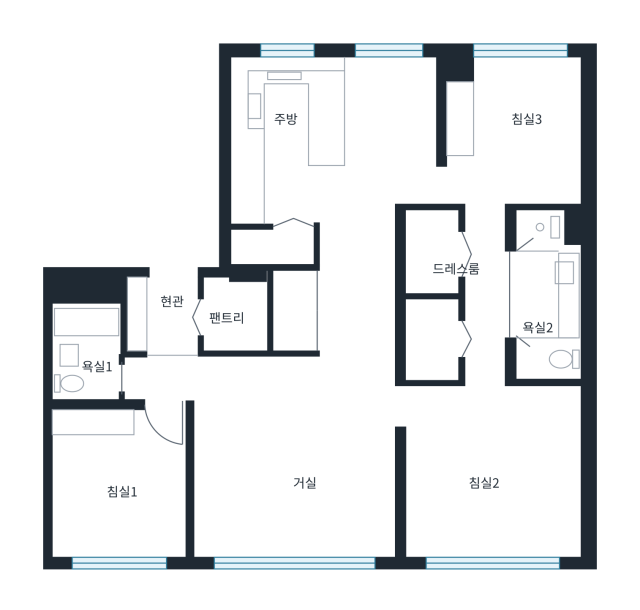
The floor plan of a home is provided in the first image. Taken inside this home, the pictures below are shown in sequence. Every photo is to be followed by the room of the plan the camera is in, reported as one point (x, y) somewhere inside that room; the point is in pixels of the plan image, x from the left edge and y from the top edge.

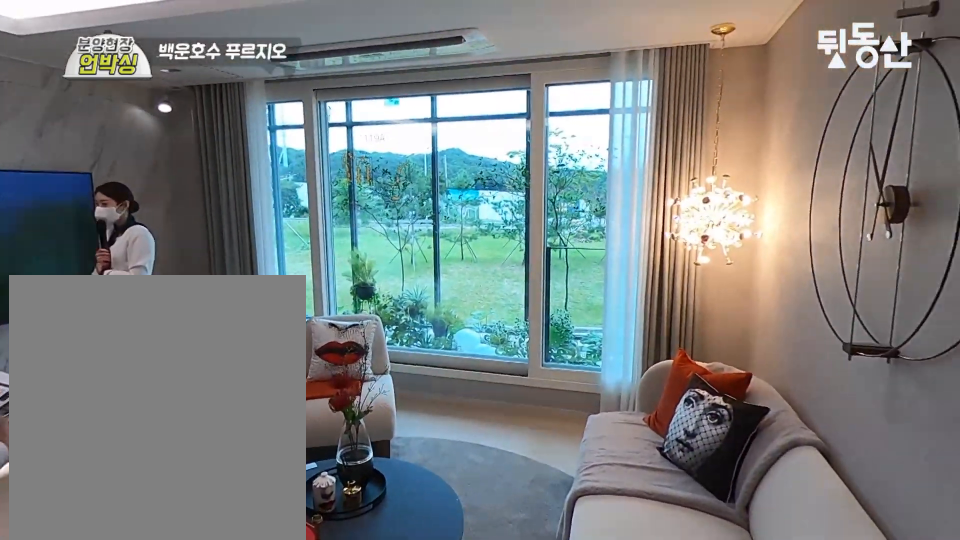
(307, 500)
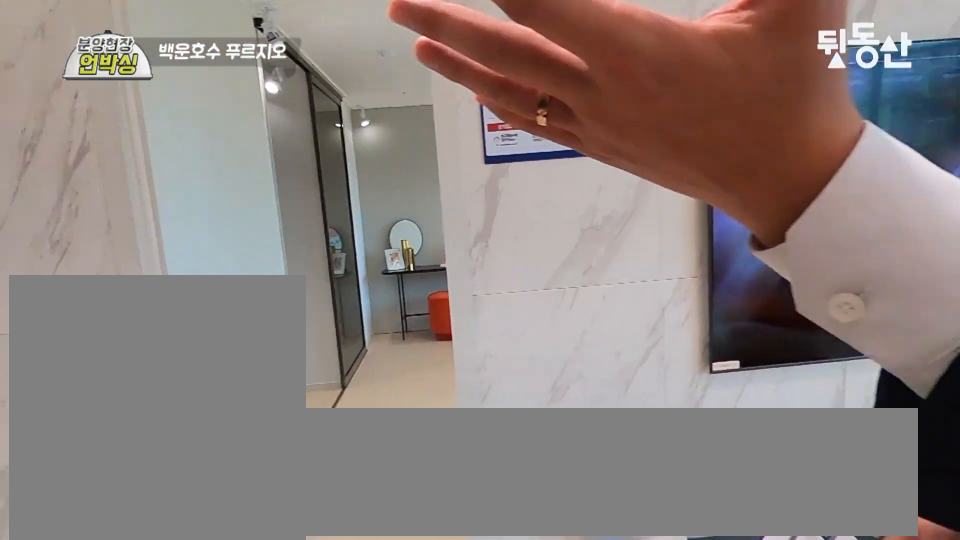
(307, 499)
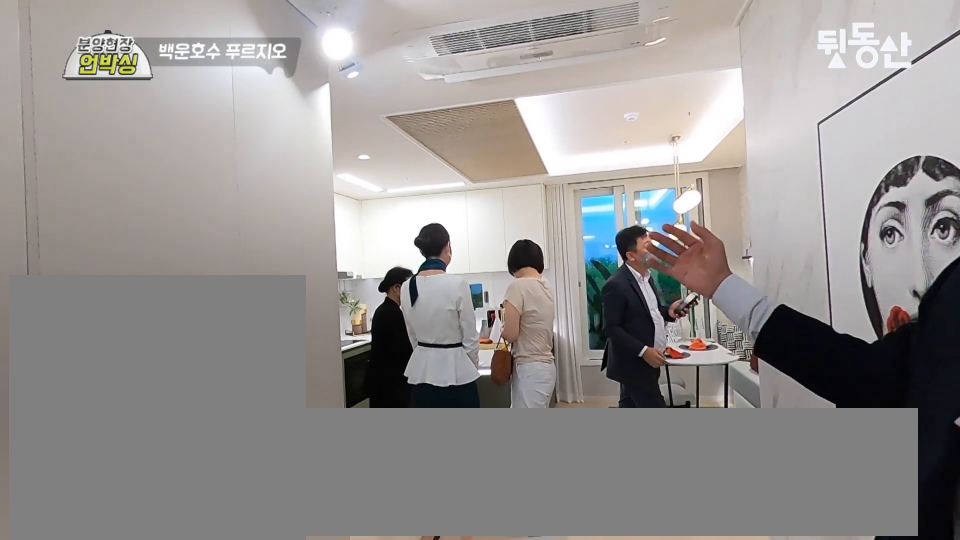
(358, 324)
